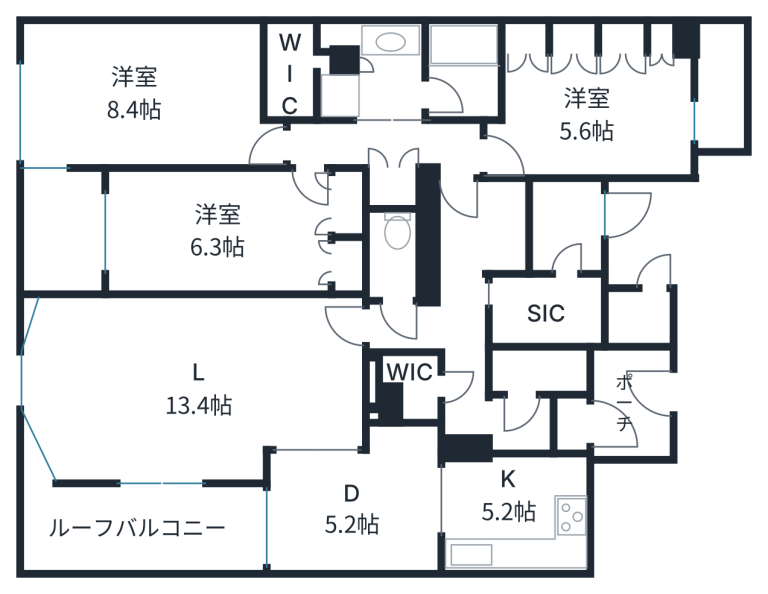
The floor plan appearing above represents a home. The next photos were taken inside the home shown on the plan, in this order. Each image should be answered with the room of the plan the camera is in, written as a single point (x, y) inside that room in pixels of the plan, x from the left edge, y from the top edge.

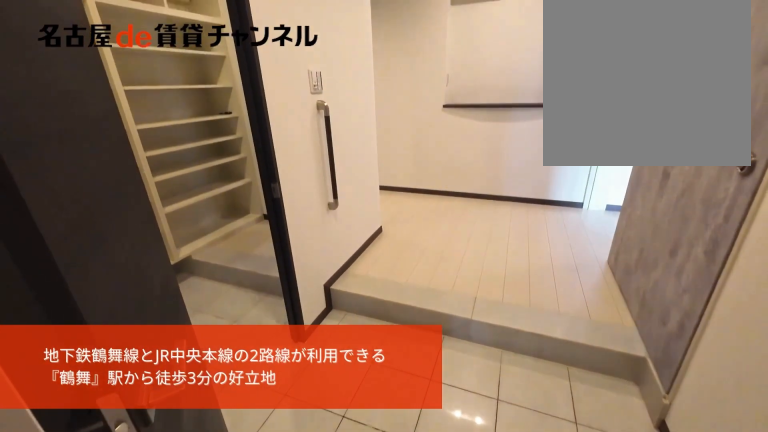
(565, 226)
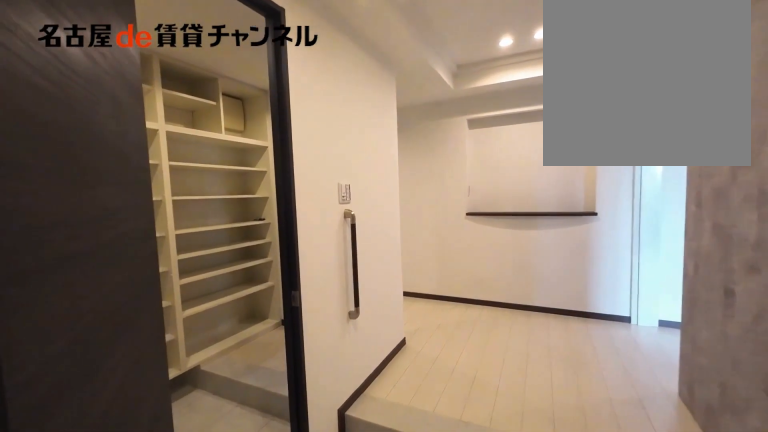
(565, 226)
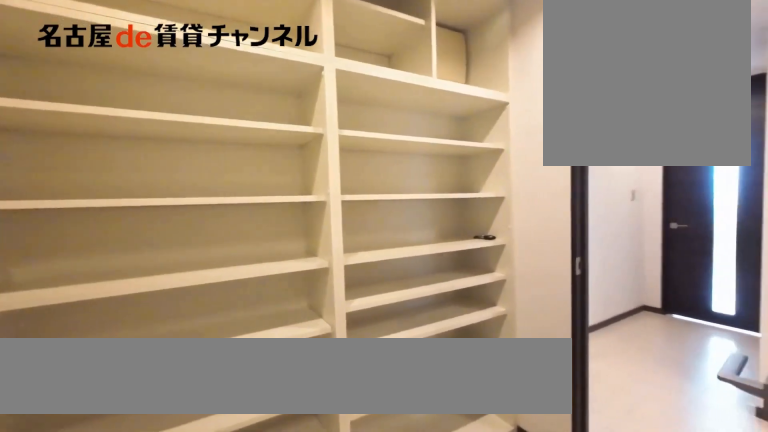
(546, 311)
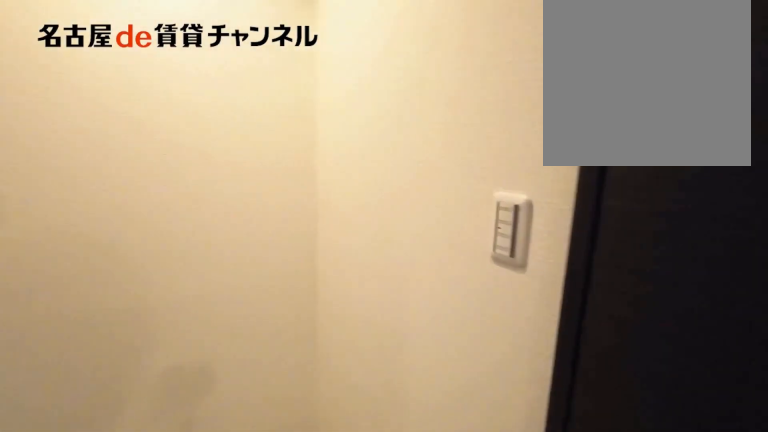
(489, 405)
